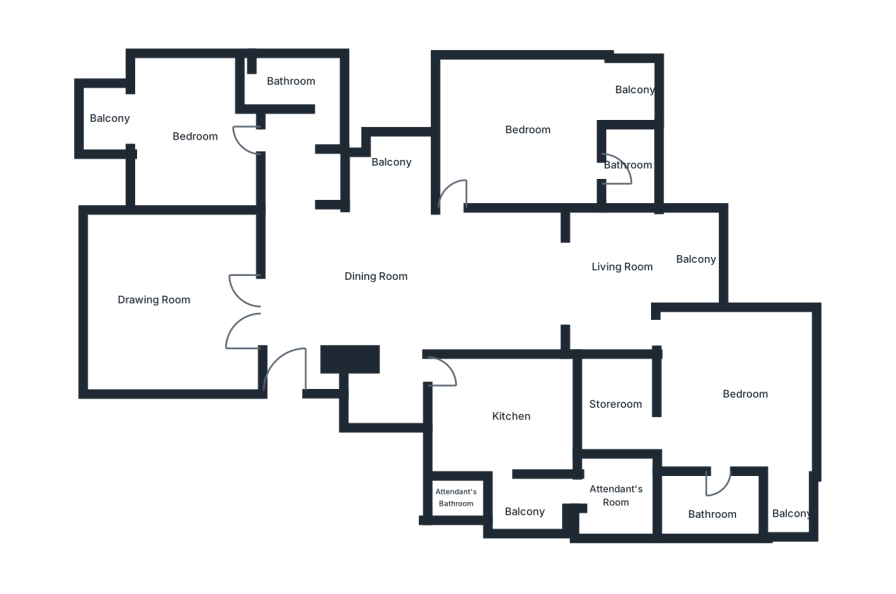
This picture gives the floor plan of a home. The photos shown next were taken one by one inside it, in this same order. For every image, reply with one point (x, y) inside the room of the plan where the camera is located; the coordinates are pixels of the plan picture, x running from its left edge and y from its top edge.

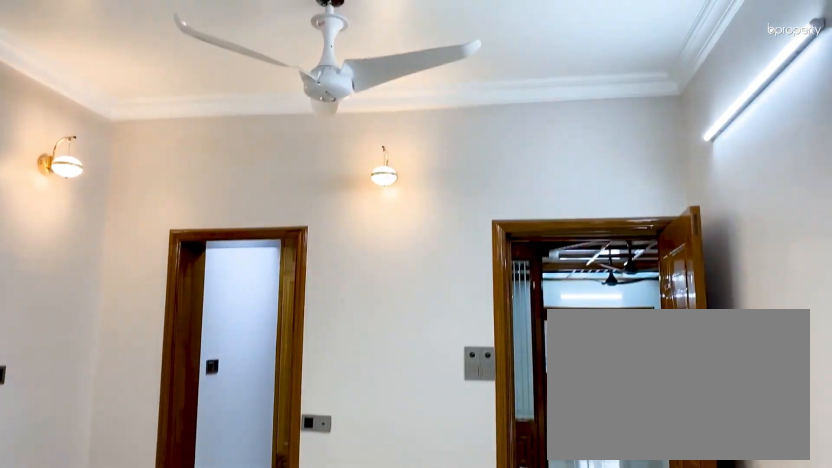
(738, 406)
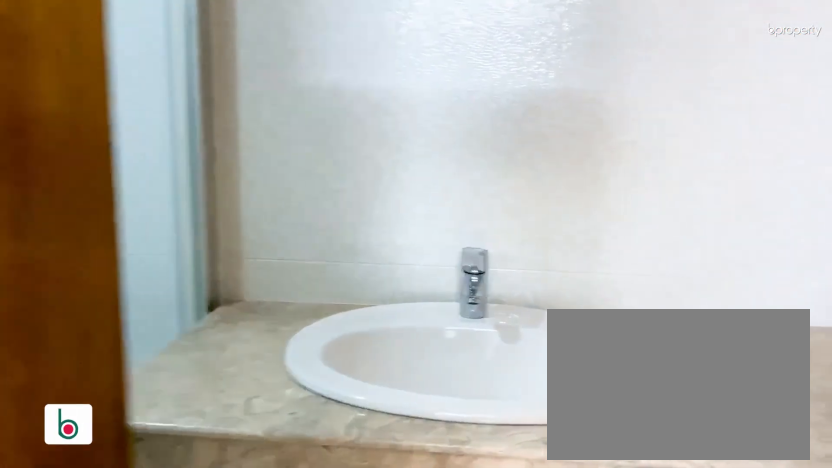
(697, 508)
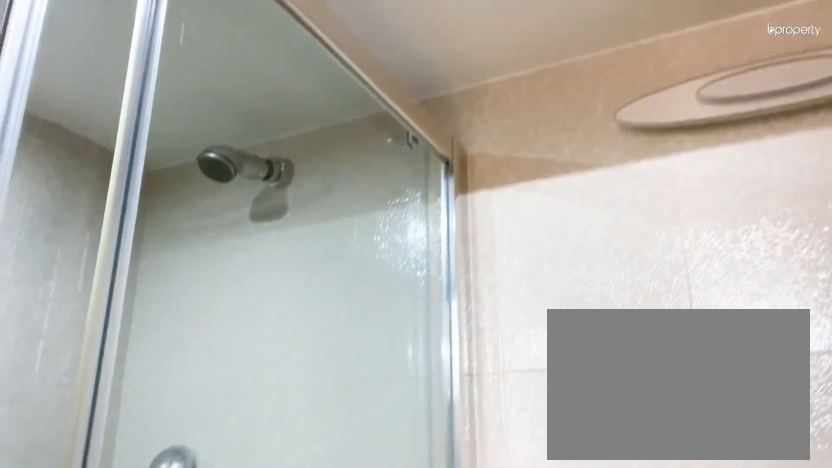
(696, 512)
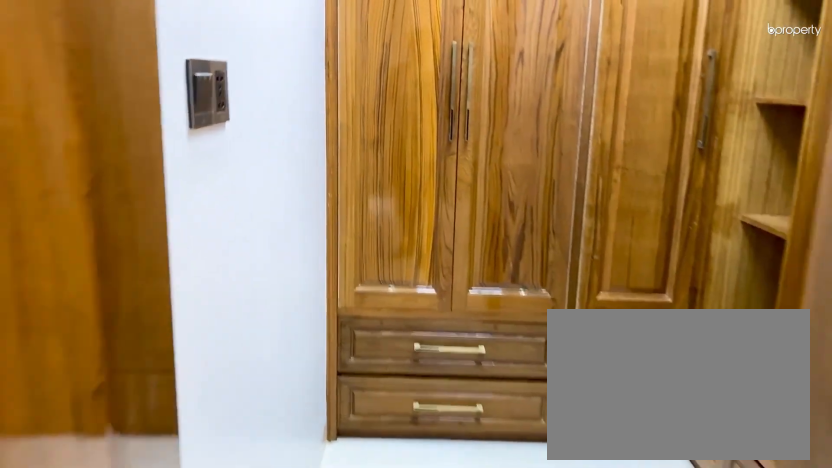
(644, 430)
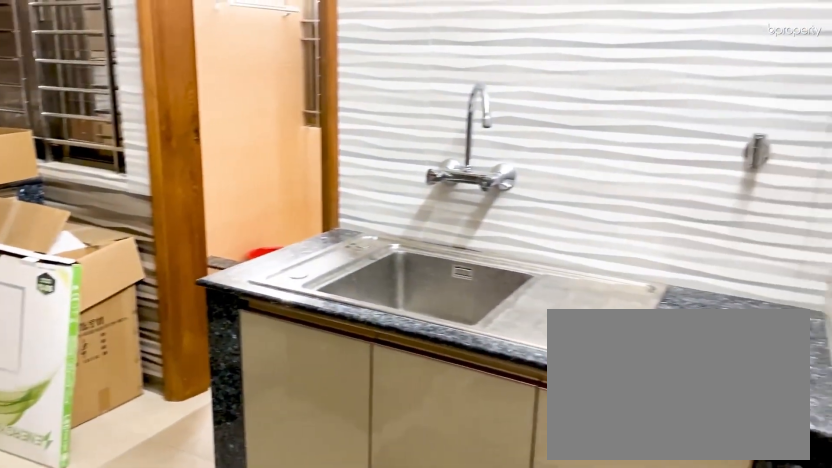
(504, 421)
